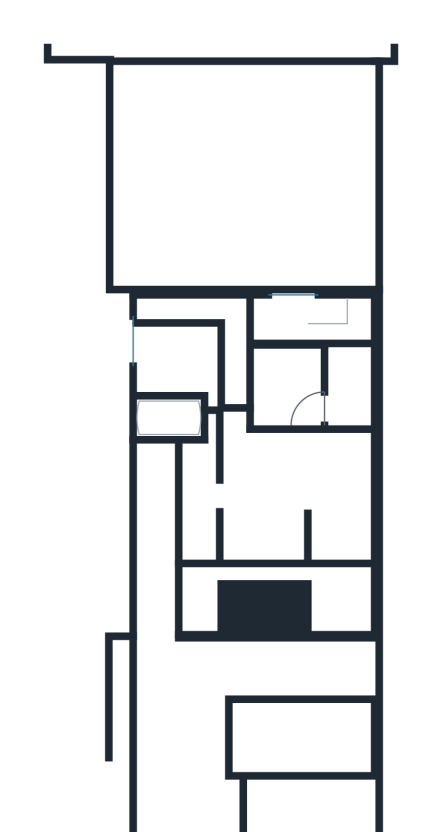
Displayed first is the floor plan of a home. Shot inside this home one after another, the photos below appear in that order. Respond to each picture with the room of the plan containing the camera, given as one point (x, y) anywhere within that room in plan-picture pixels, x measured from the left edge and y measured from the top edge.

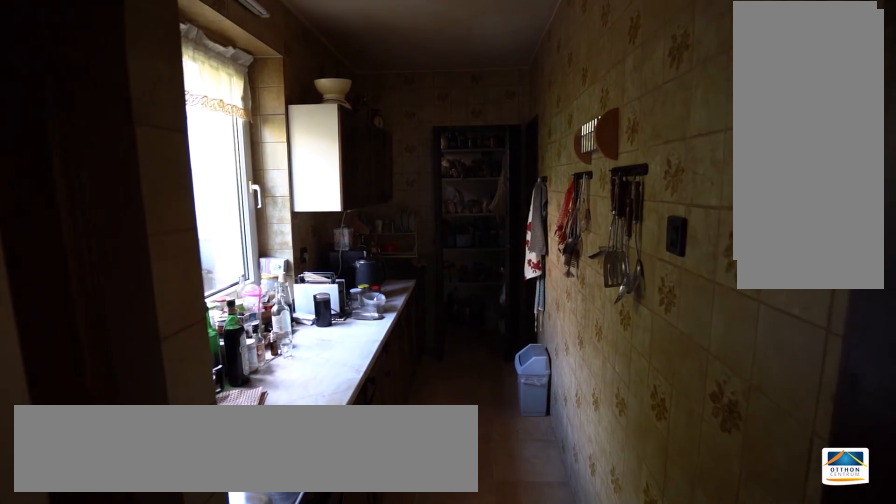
(354, 322)
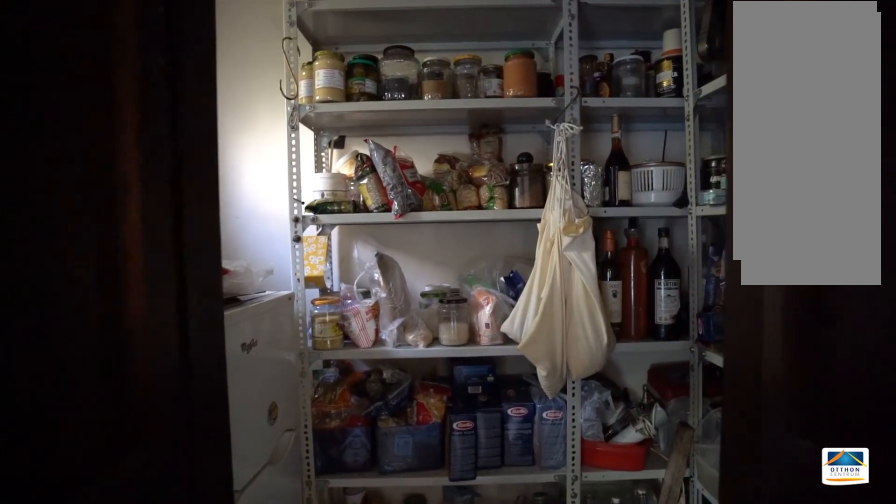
(297, 318)
